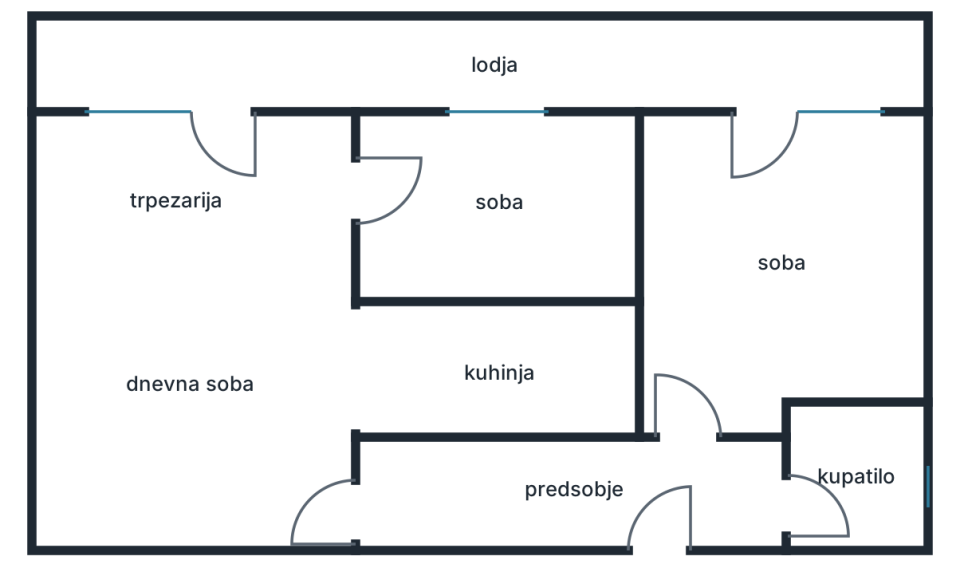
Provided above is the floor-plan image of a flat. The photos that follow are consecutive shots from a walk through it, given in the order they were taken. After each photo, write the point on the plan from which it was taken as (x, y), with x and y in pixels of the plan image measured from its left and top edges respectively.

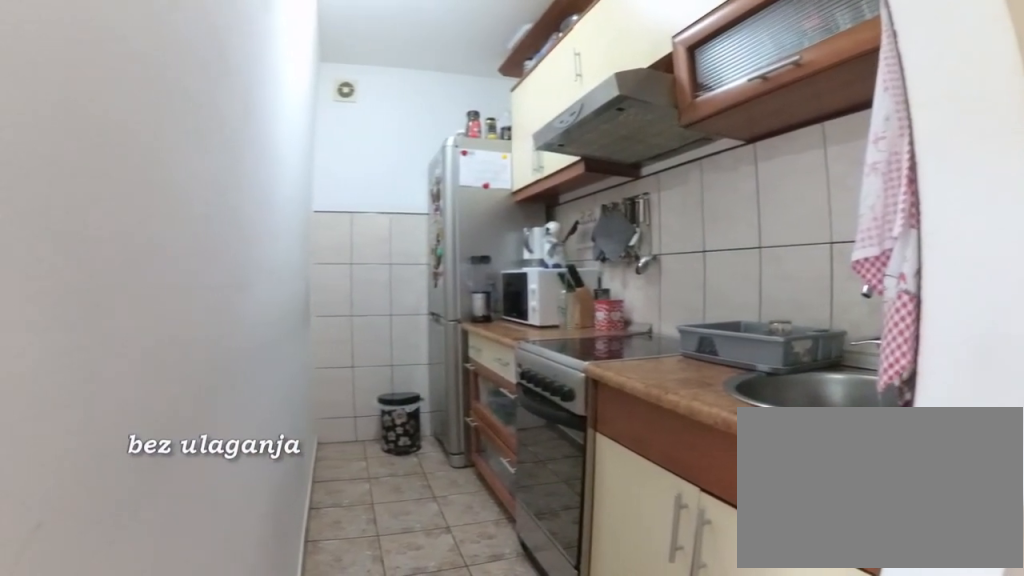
(309, 350)
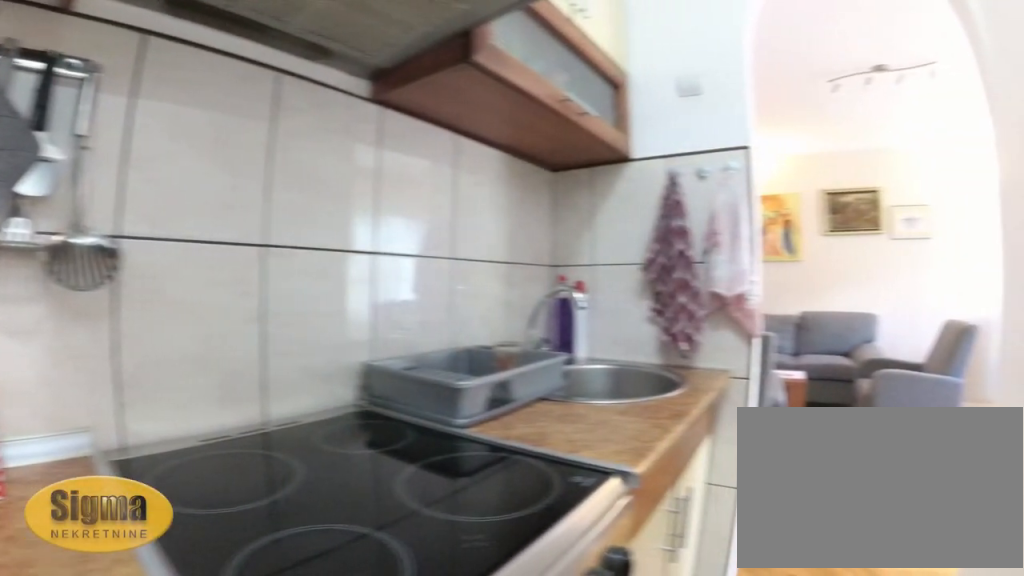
(614, 347)
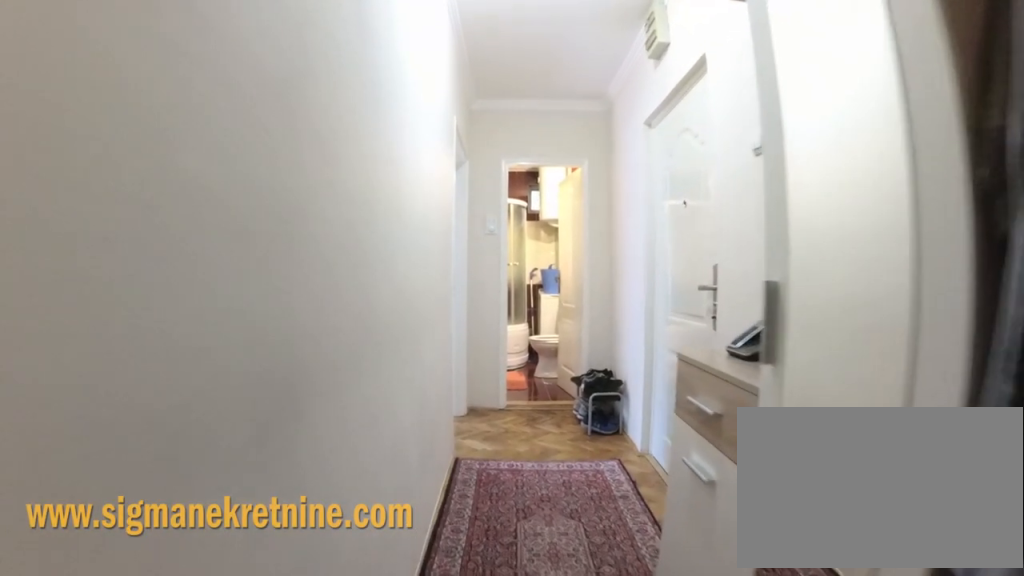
(375, 486)
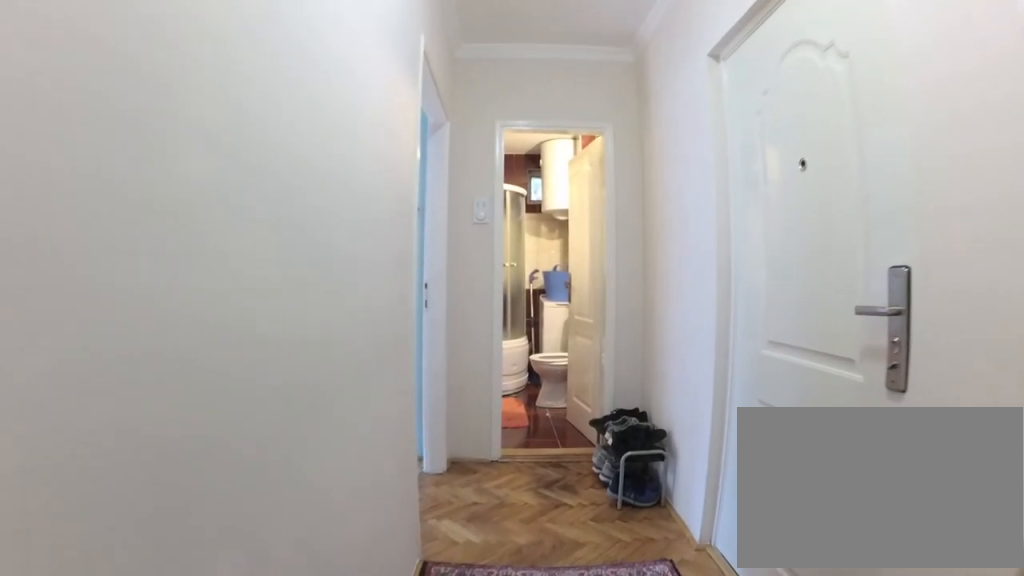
(517, 487)
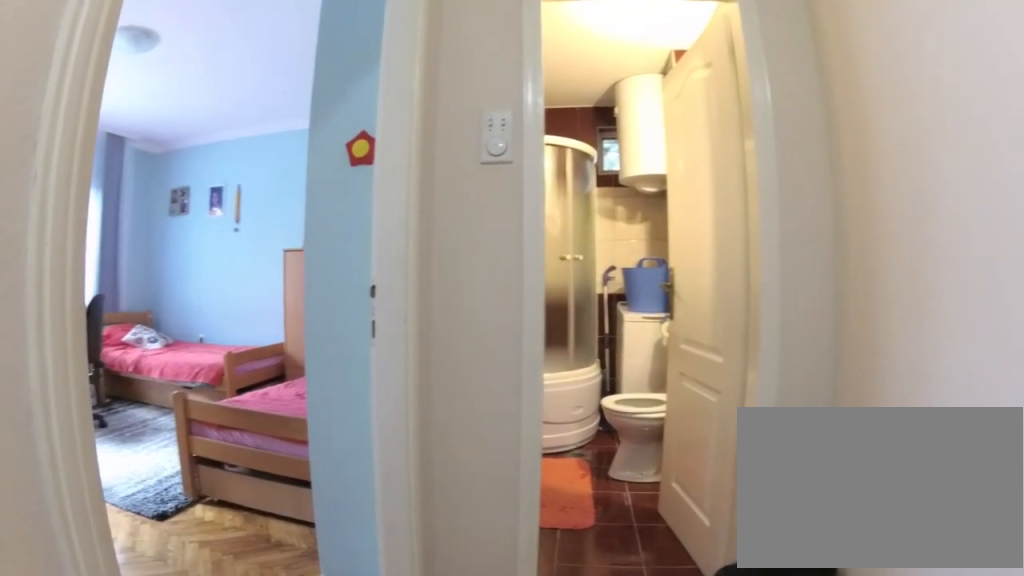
(644, 492)
